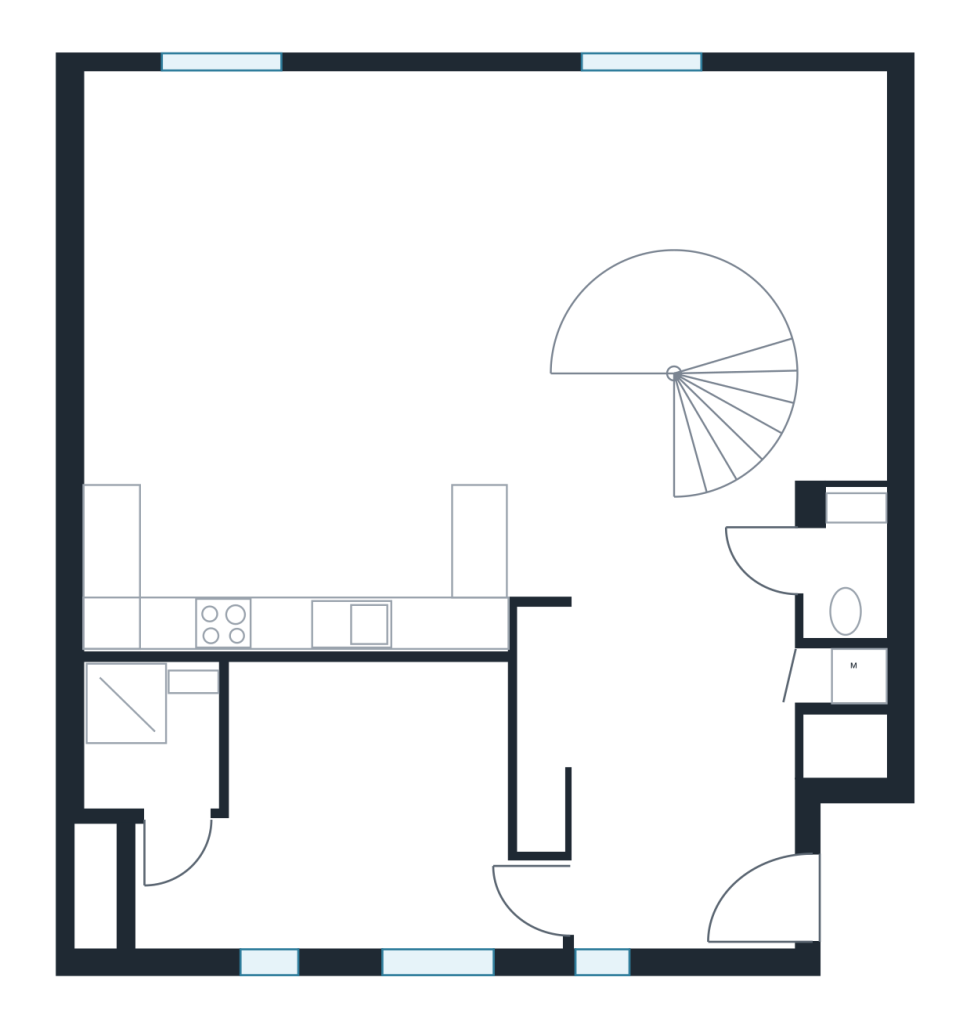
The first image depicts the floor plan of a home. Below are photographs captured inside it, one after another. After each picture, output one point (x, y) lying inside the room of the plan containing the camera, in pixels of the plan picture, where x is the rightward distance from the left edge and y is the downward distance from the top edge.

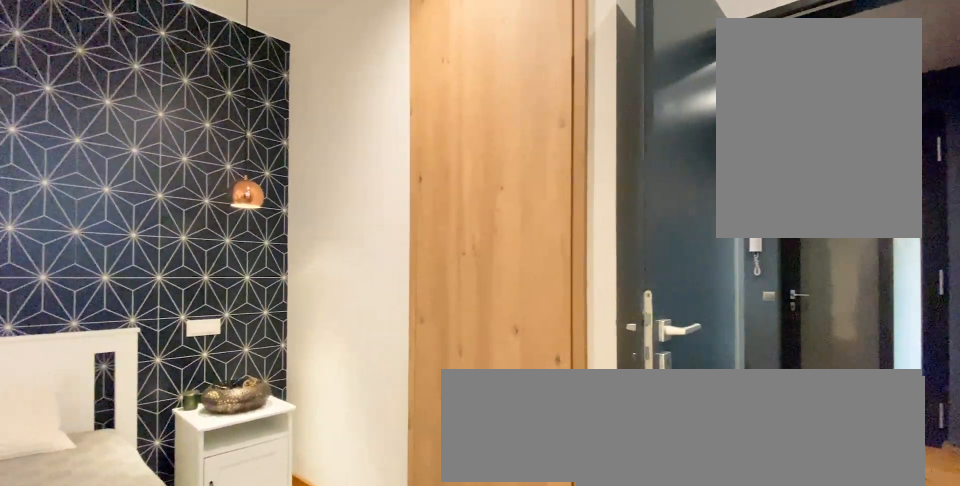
(359, 789)
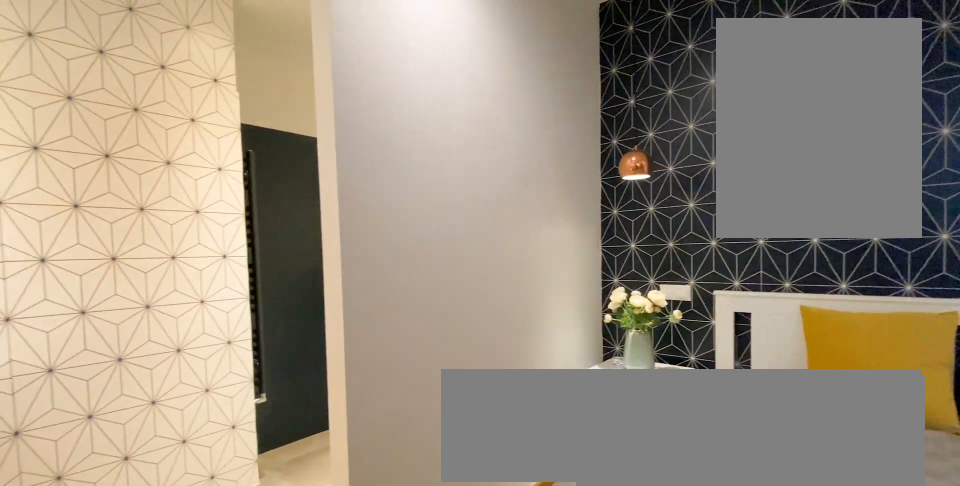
(359, 789)
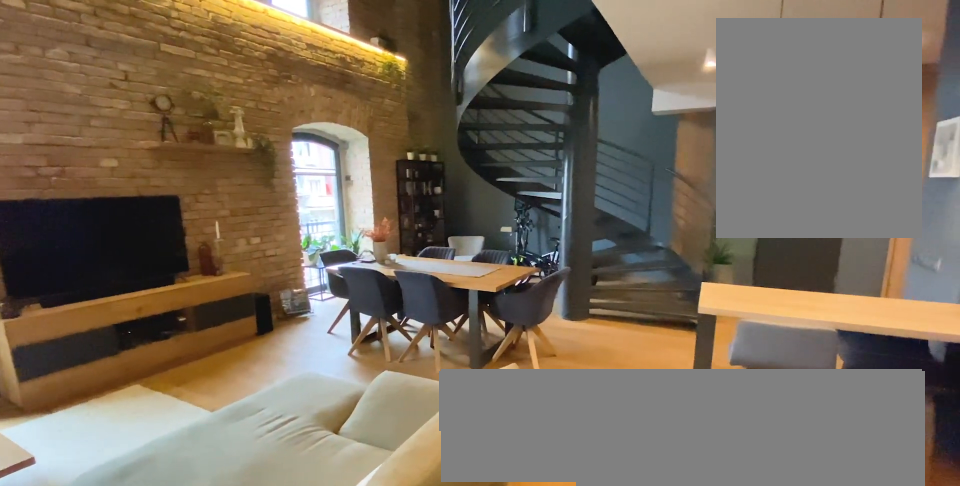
(356, 357)
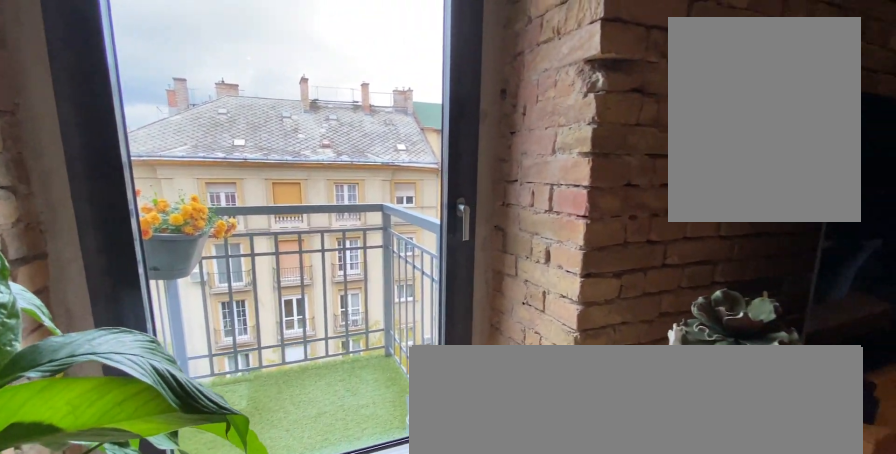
(356, 357)
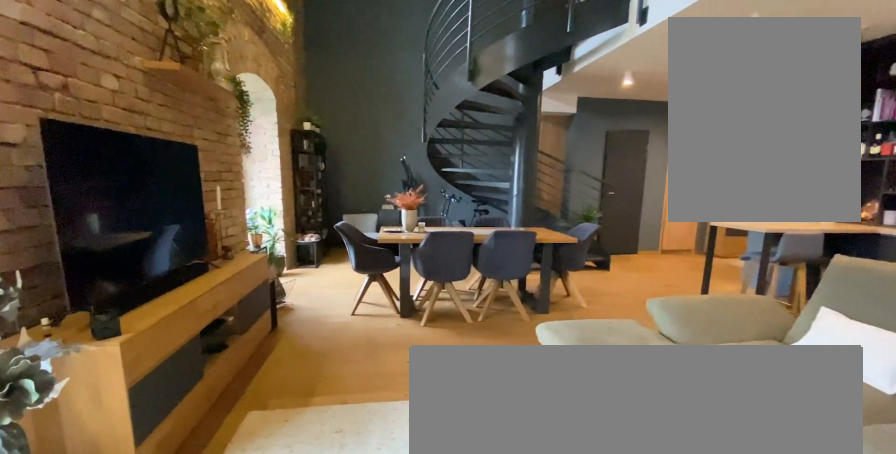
(356, 357)
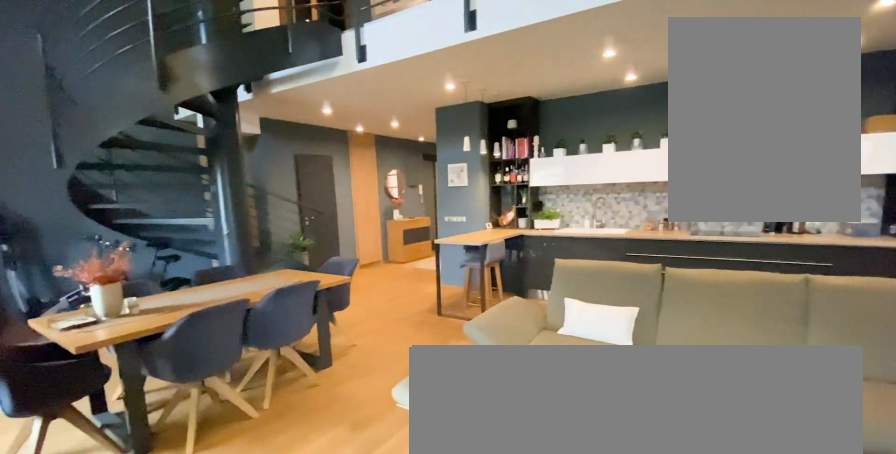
(356, 357)
